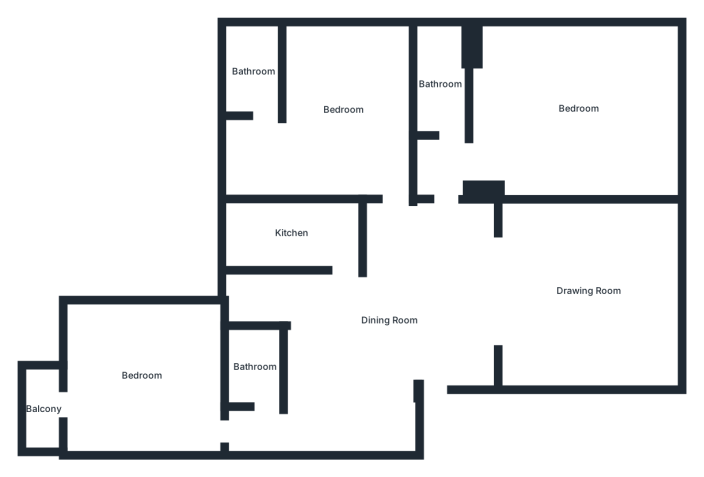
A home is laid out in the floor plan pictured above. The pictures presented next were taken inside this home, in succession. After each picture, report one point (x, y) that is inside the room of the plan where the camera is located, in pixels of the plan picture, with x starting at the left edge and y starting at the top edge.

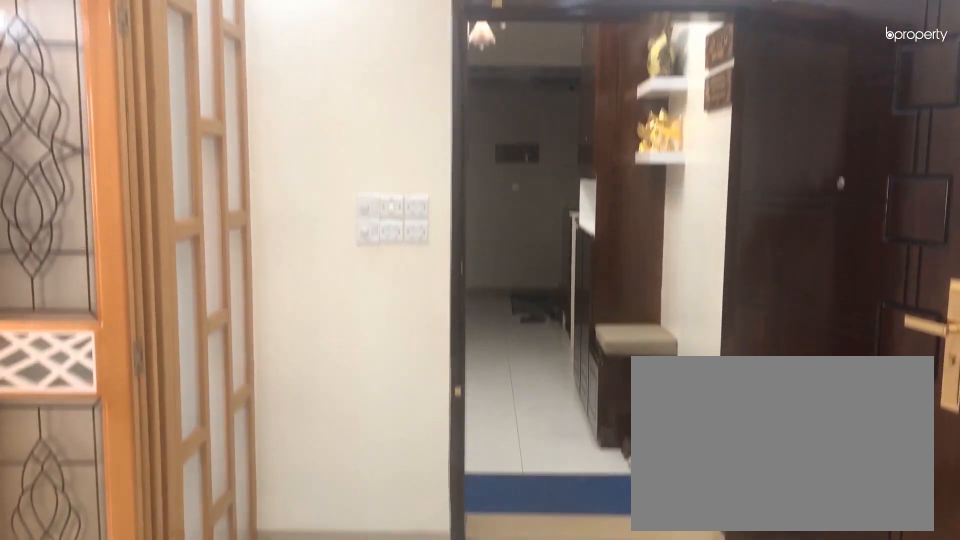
(388, 320)
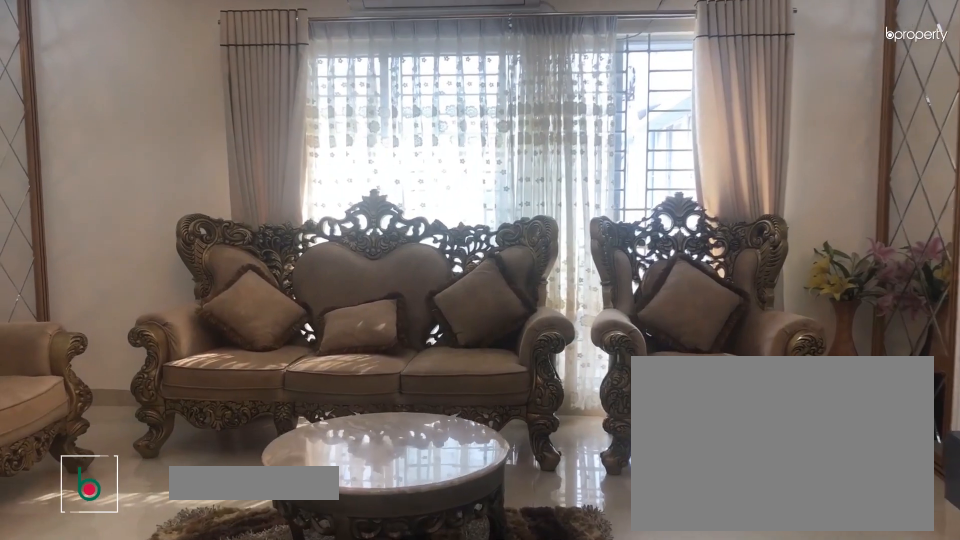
(588, 289)
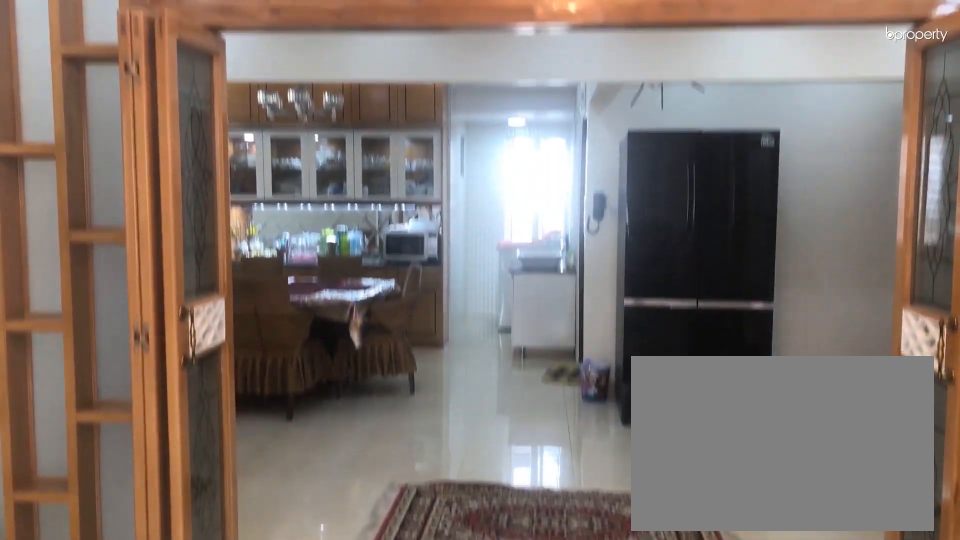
(588, 289)
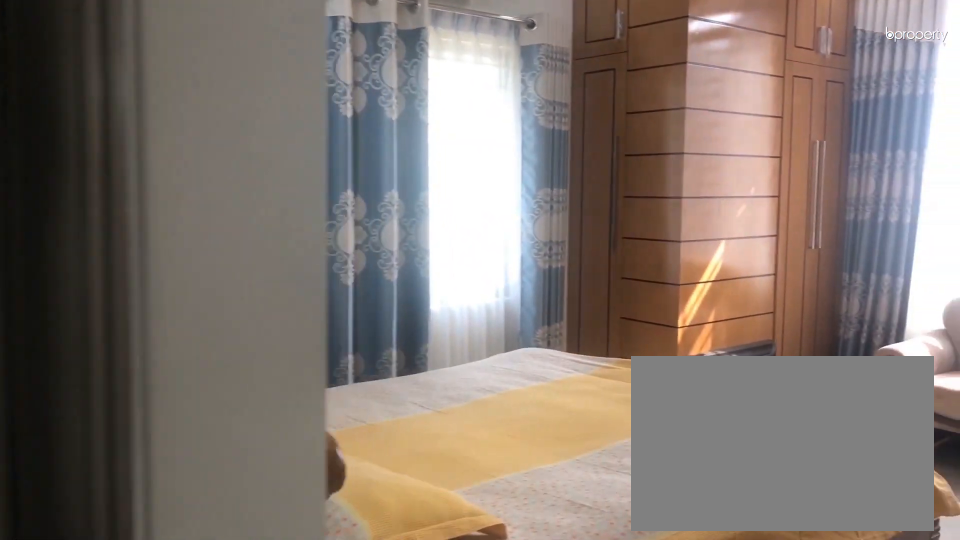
(527, 158)
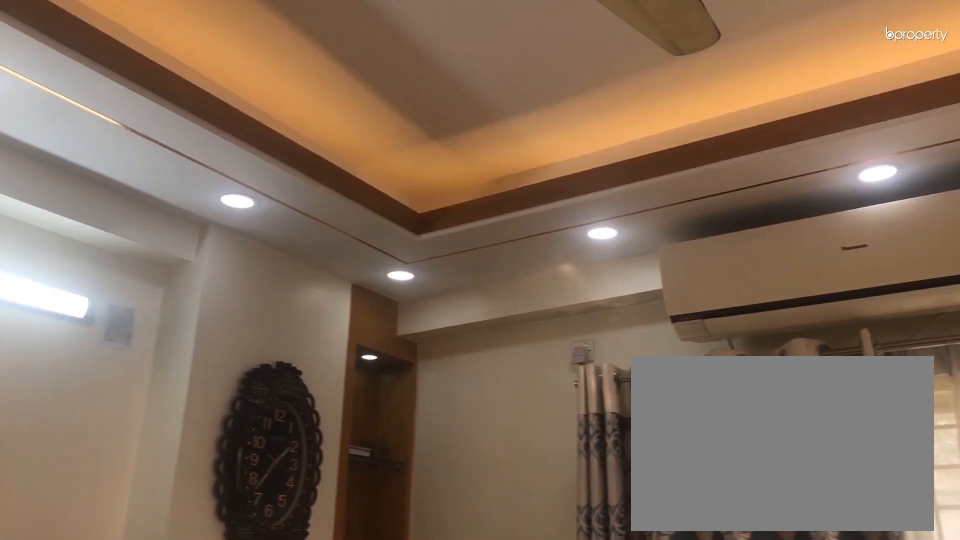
(581, 106)
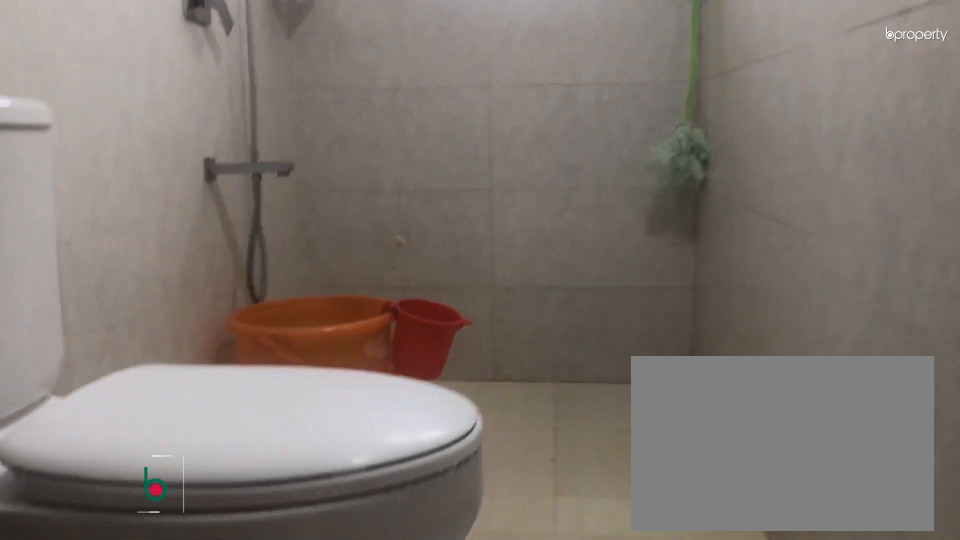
(440, 86)
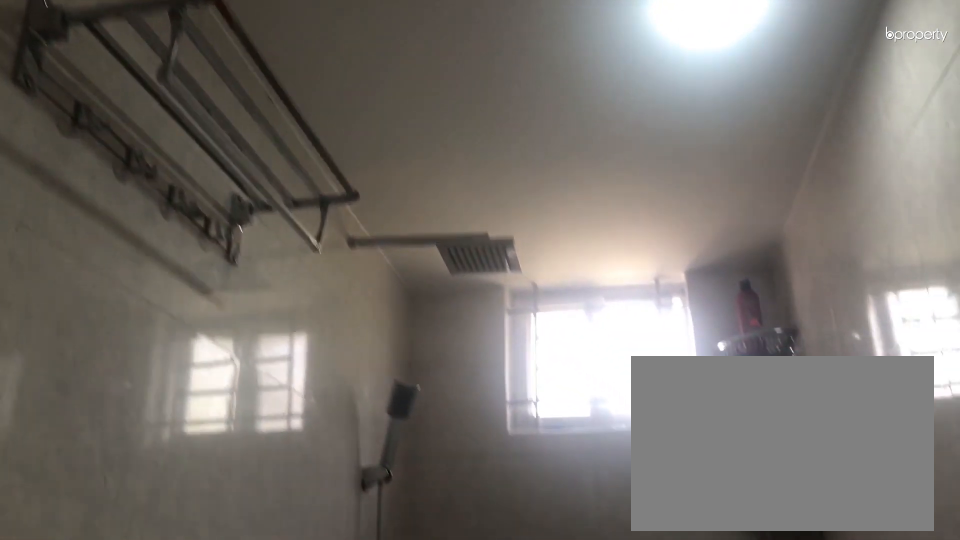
(440, 86)
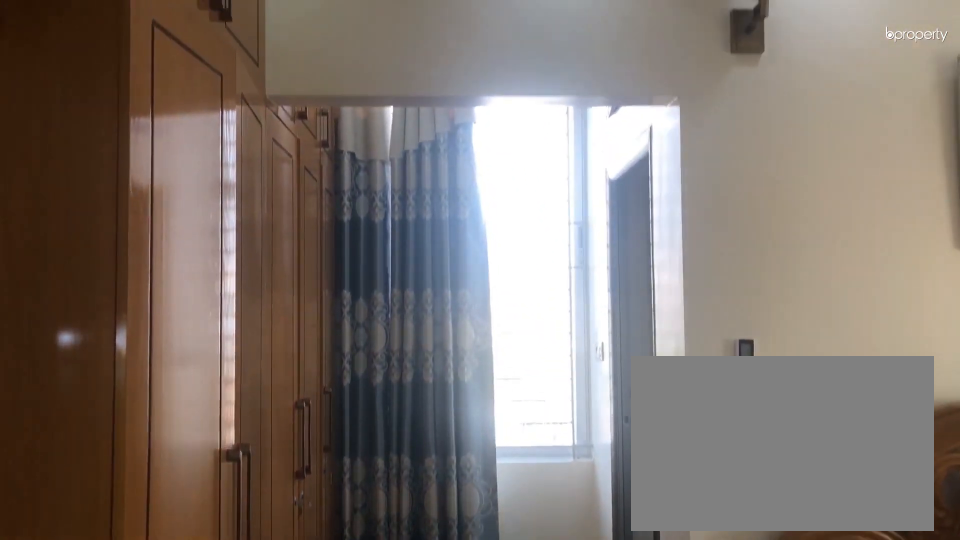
(343, 110)
